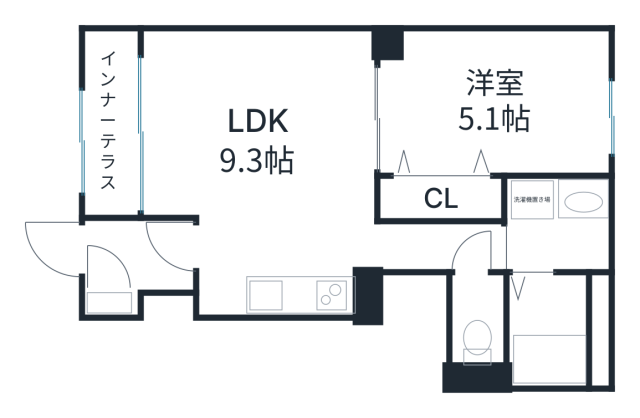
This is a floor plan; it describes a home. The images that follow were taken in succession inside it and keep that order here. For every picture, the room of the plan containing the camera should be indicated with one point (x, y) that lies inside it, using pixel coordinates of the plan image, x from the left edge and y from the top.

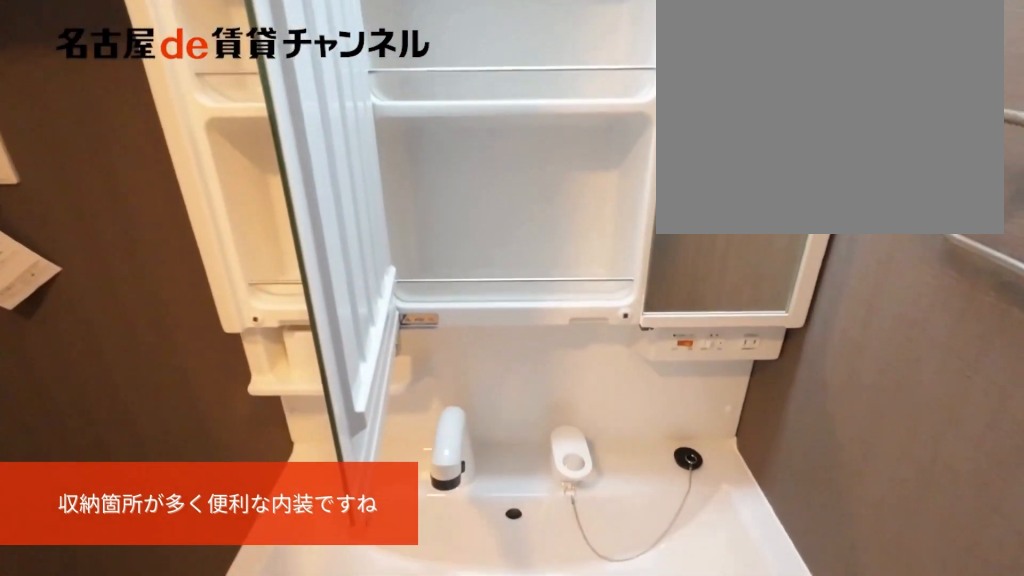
(556, 223)
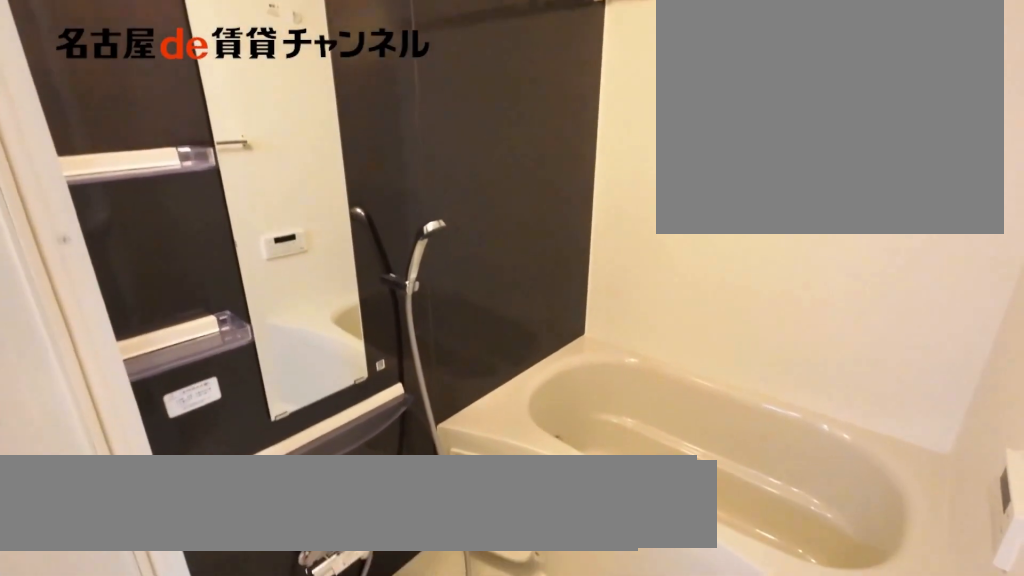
(556, 327)
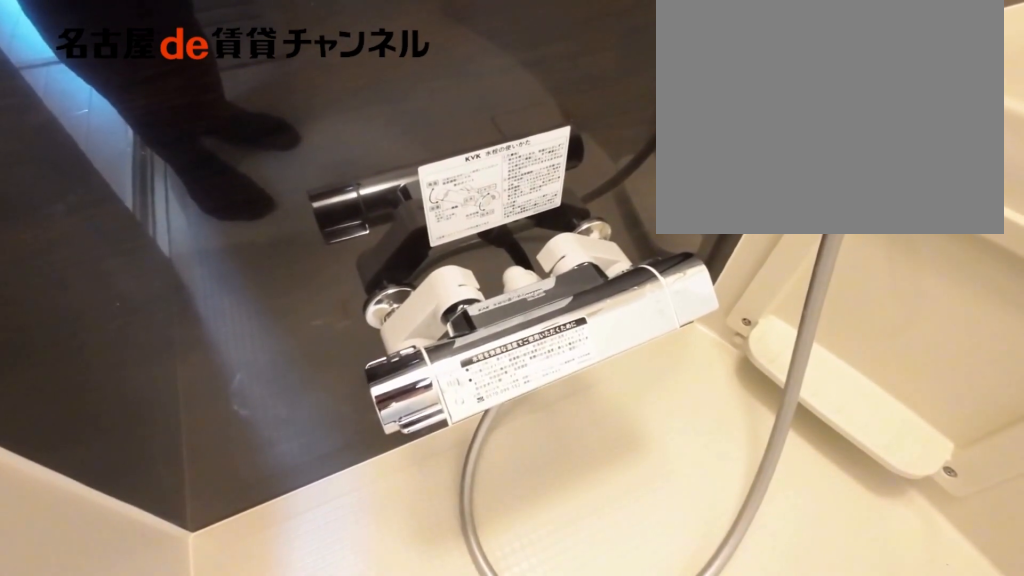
(556, 327)
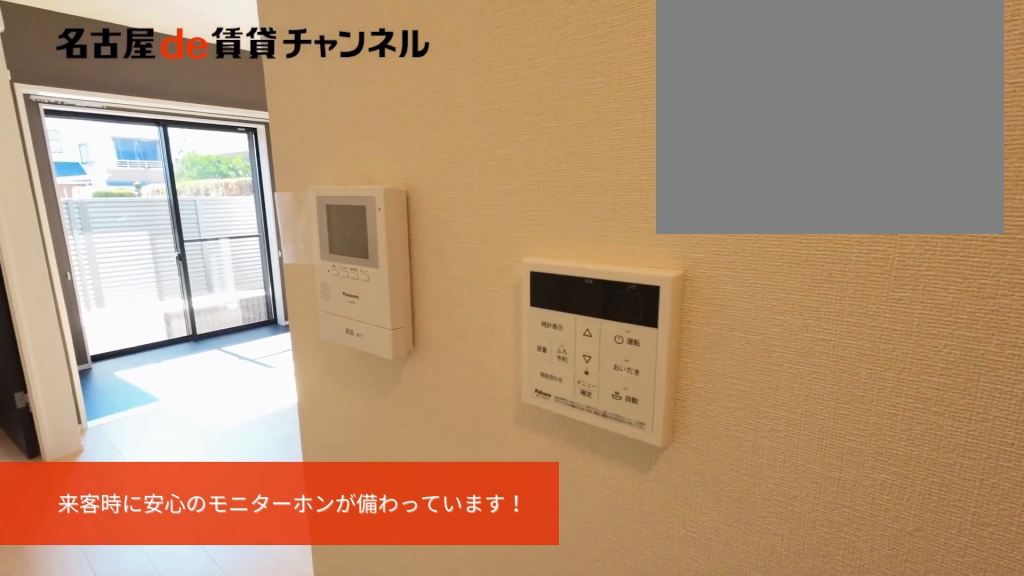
(266, 166)
